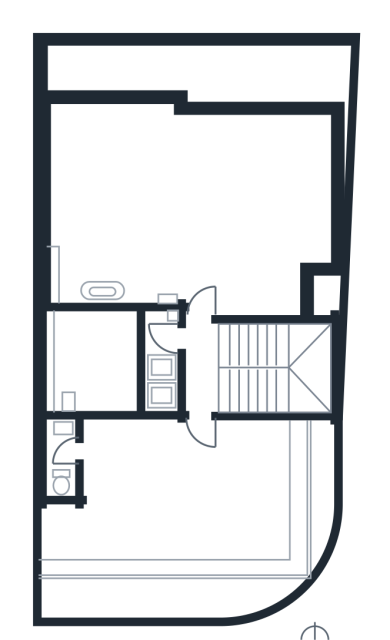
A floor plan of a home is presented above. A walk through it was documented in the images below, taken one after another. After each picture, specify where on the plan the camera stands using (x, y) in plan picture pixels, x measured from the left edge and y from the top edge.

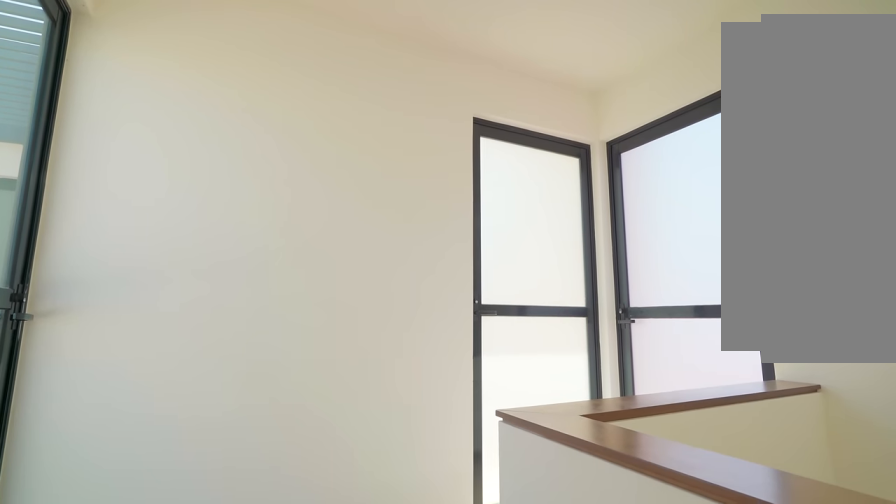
(233, 389)
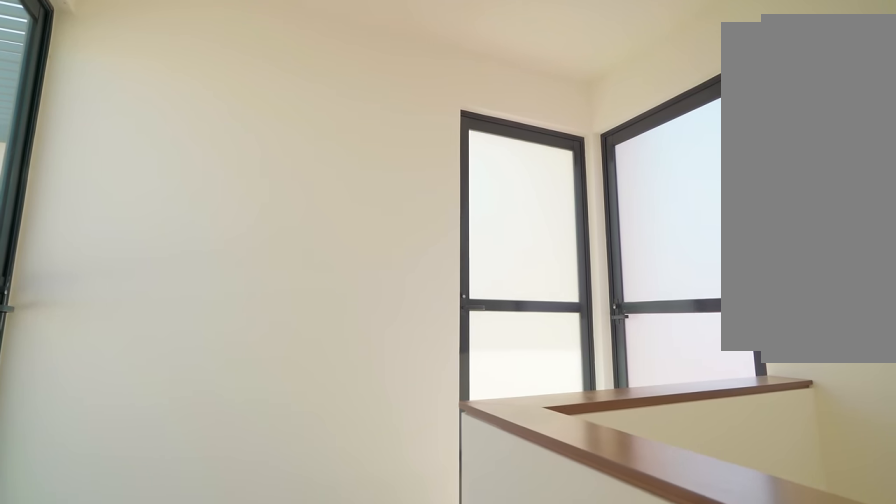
(233, 389)
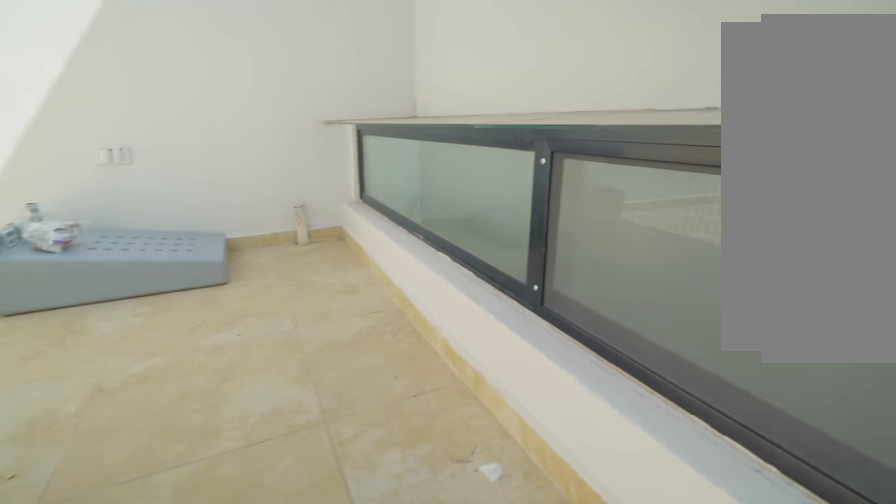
(75, 335)
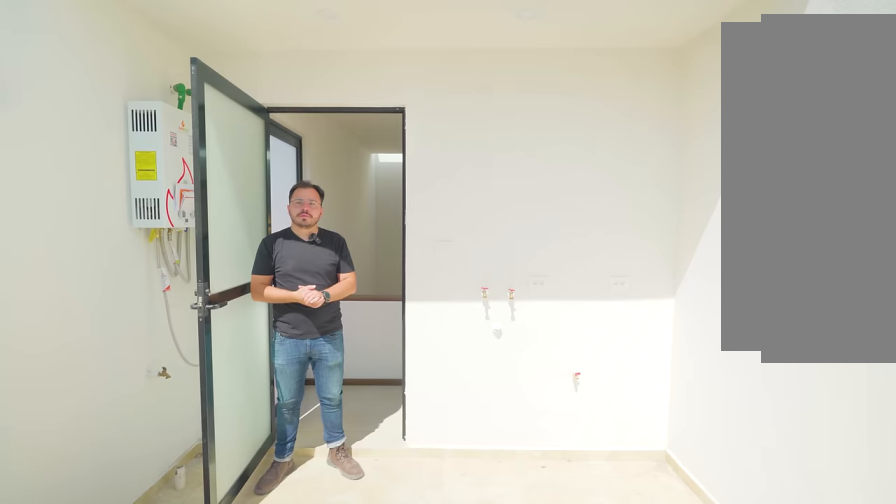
(72, 337)
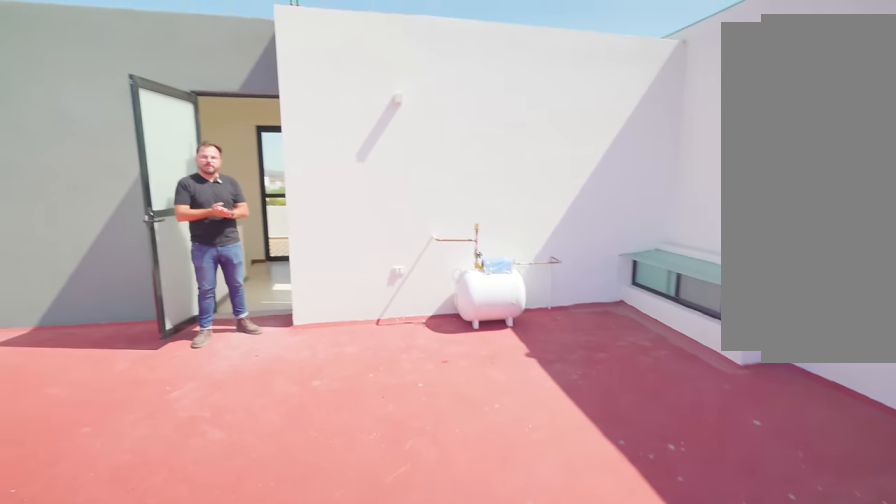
(237, 193)
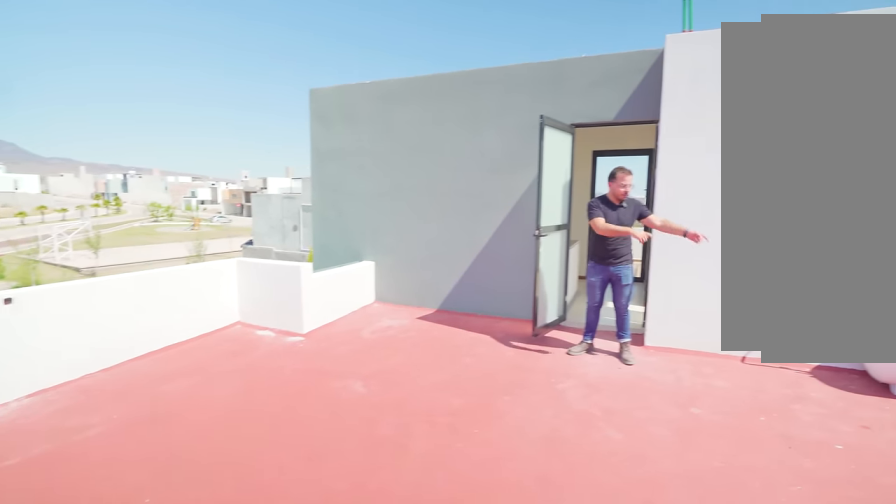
(206, 213)
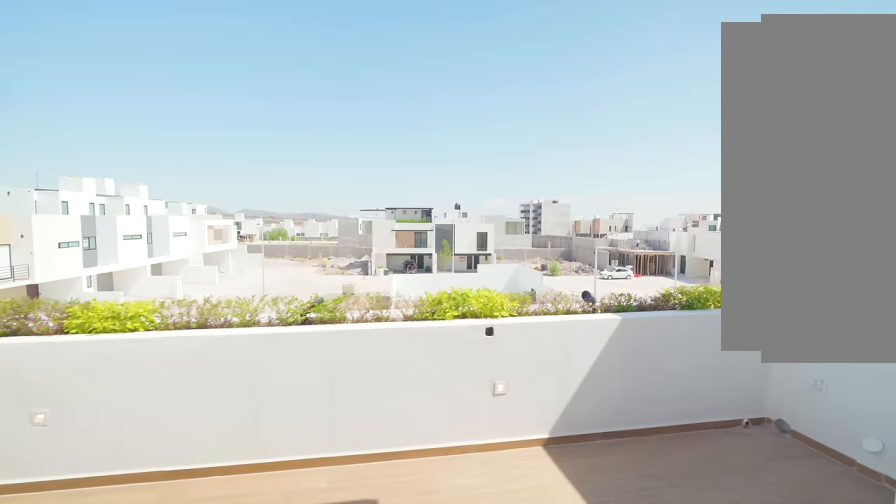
(206, 479)
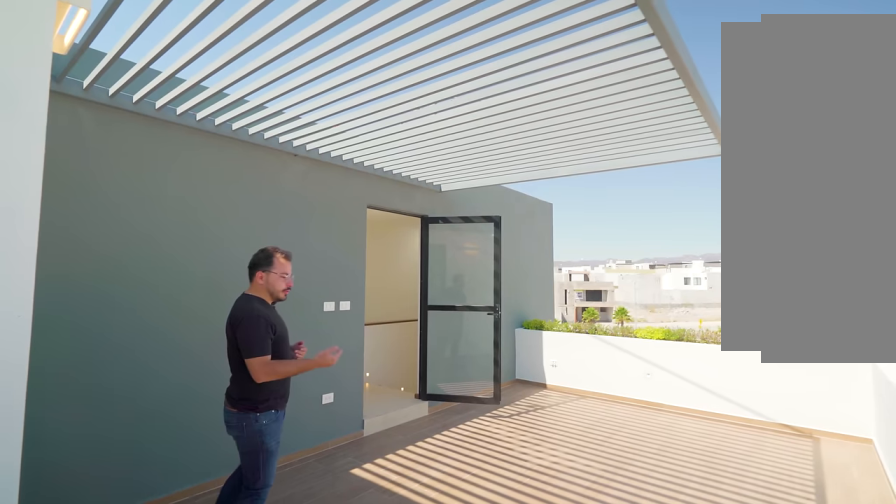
(62, 557)
